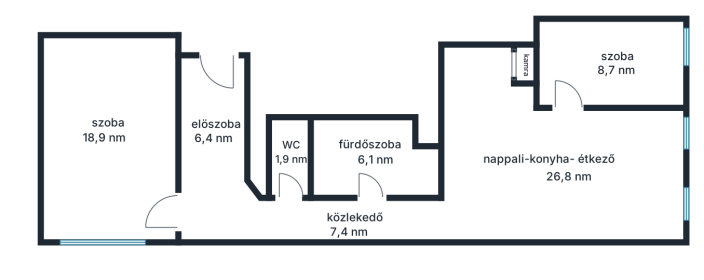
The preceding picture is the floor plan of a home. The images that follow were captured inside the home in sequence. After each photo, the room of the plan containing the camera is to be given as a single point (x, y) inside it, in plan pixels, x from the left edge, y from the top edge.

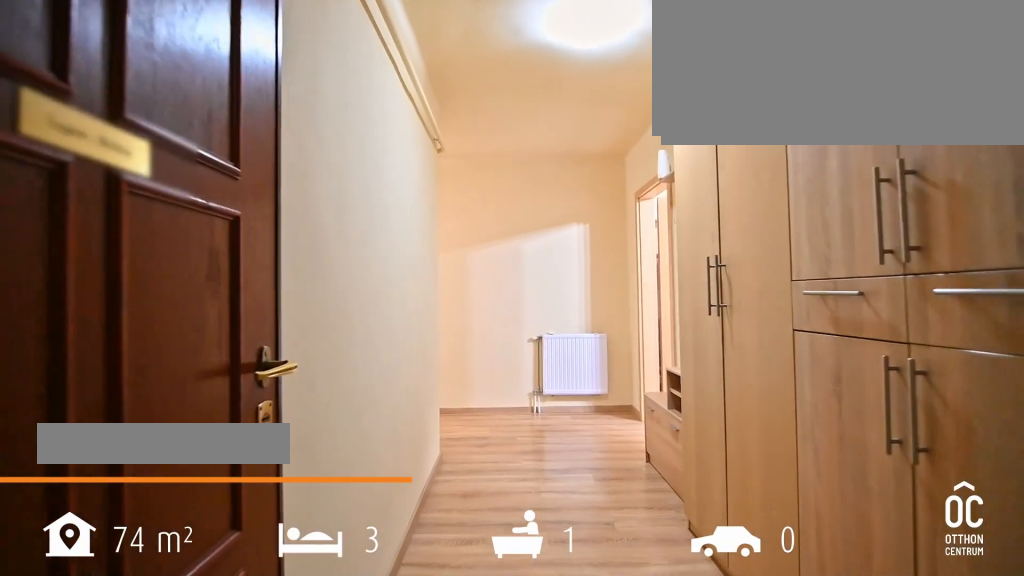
(211, 144)
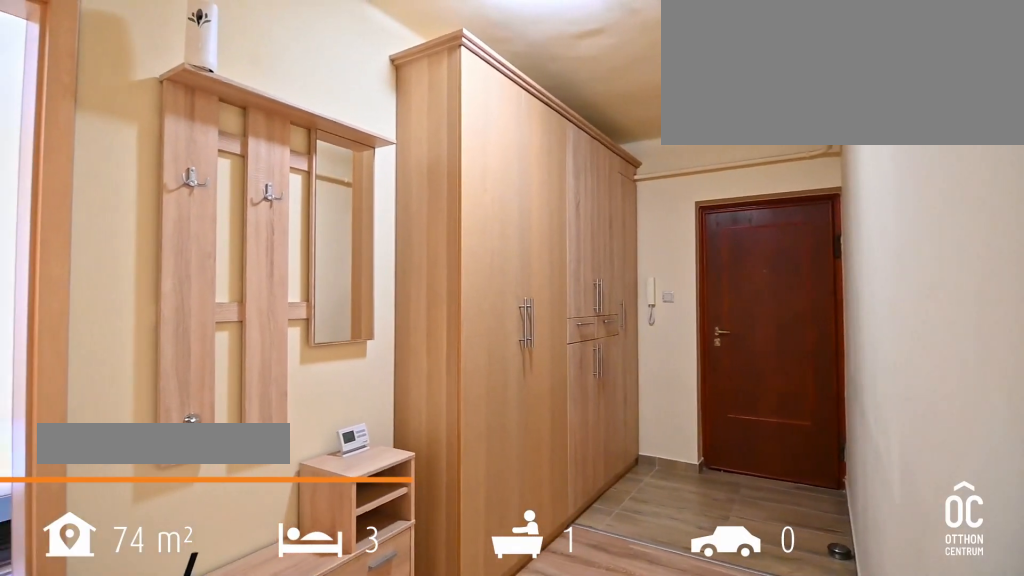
(211, 144)
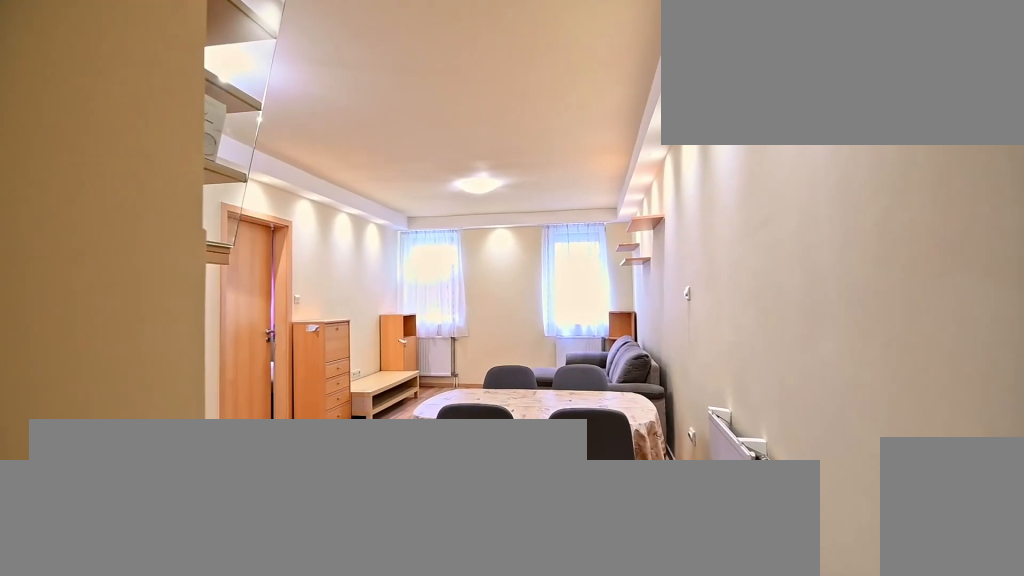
(561, 169)
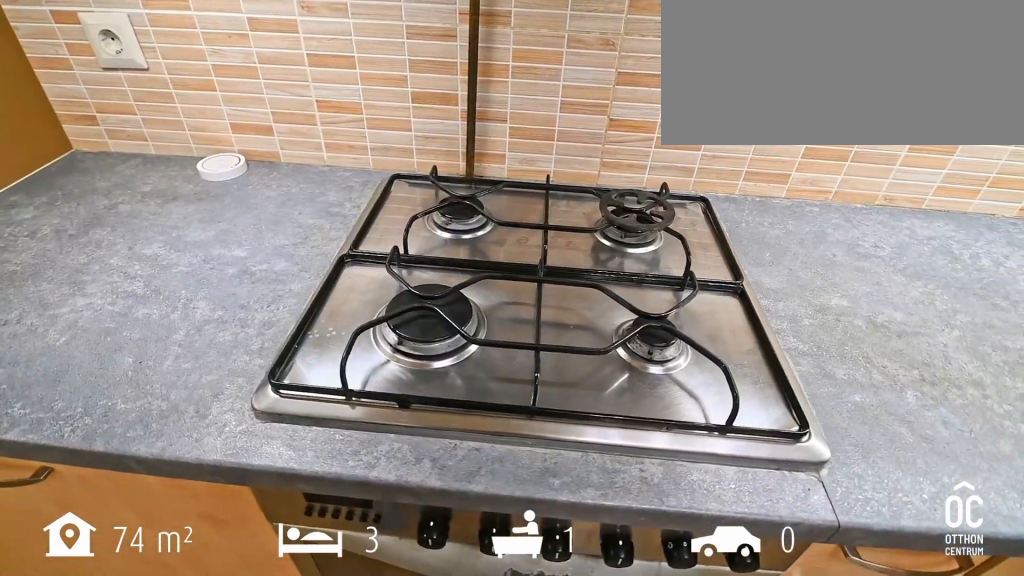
(561, 169)
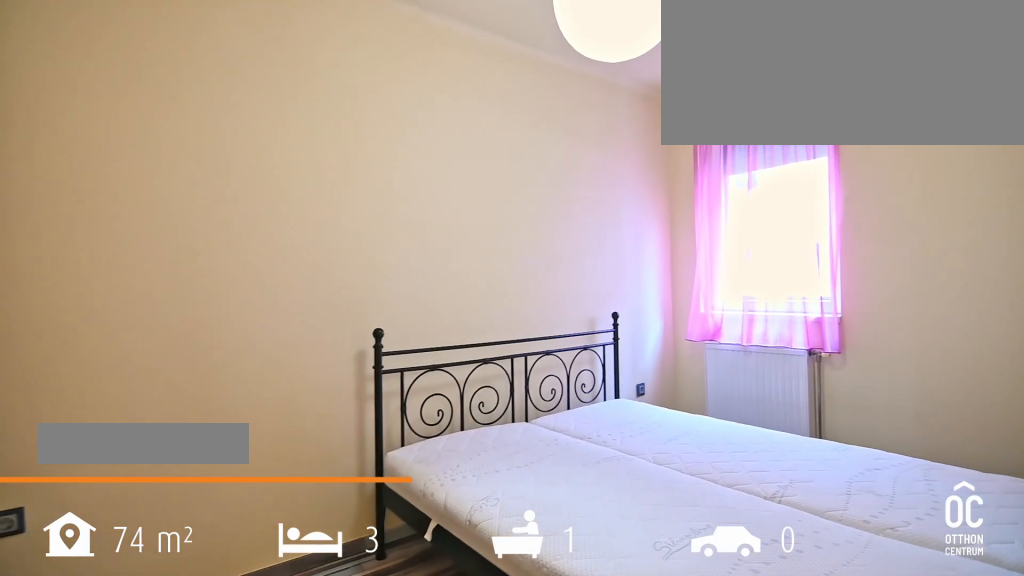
(610, 60)
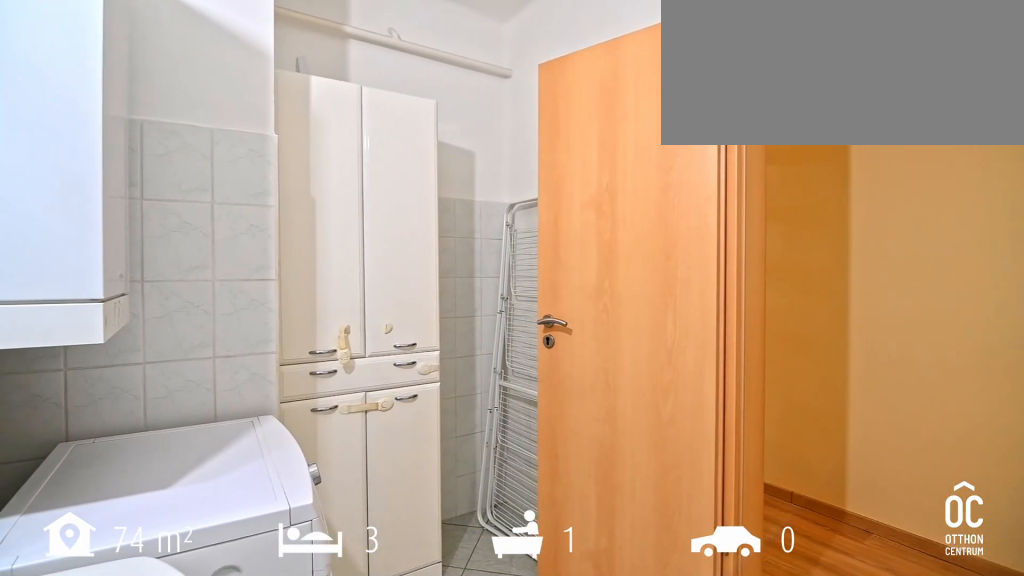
(365, 155)
